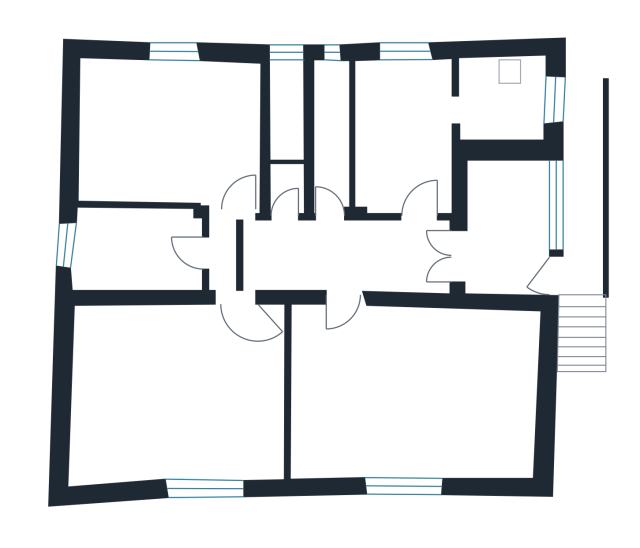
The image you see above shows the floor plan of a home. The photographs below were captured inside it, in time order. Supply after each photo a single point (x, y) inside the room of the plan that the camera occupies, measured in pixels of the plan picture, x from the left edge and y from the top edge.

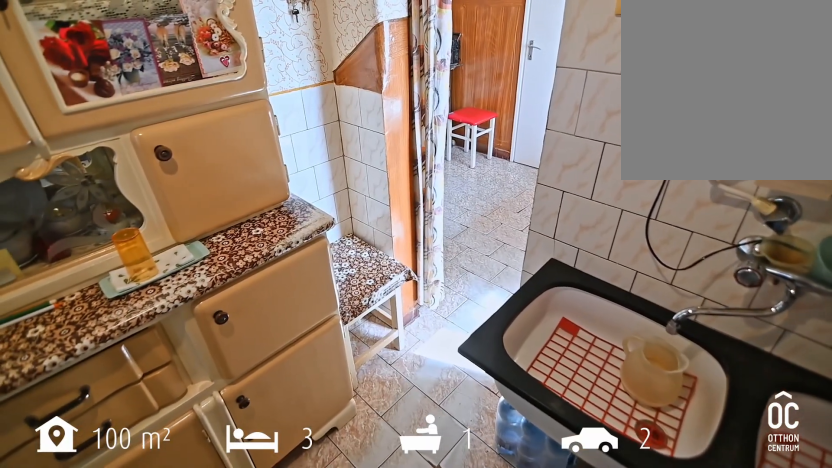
(501, 96)
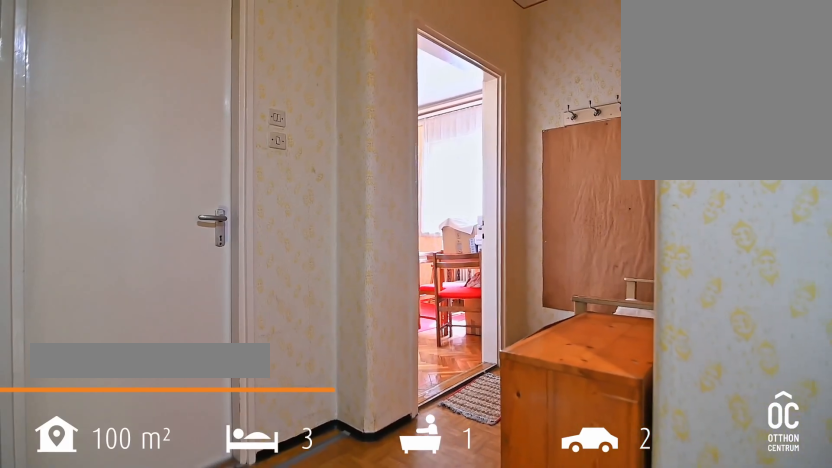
(345, 252)
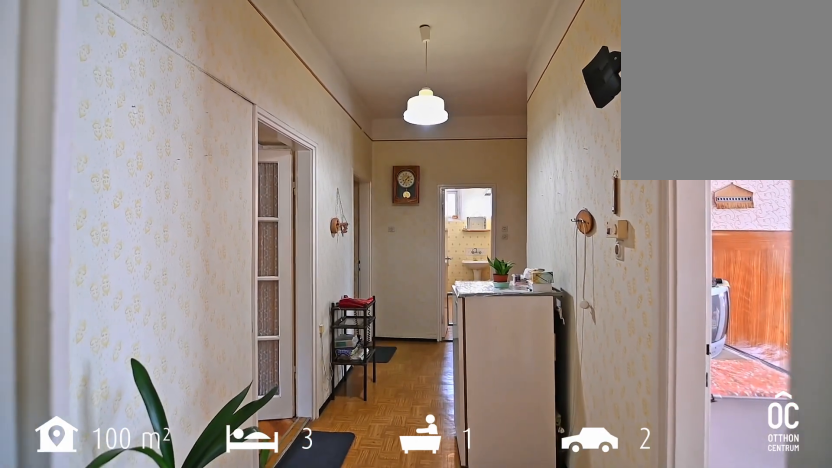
(346, 252)
